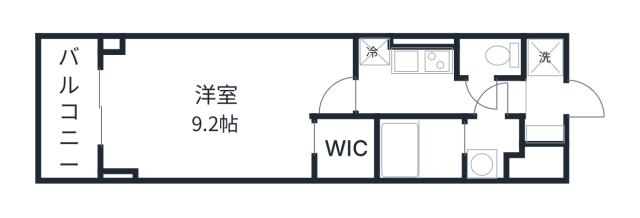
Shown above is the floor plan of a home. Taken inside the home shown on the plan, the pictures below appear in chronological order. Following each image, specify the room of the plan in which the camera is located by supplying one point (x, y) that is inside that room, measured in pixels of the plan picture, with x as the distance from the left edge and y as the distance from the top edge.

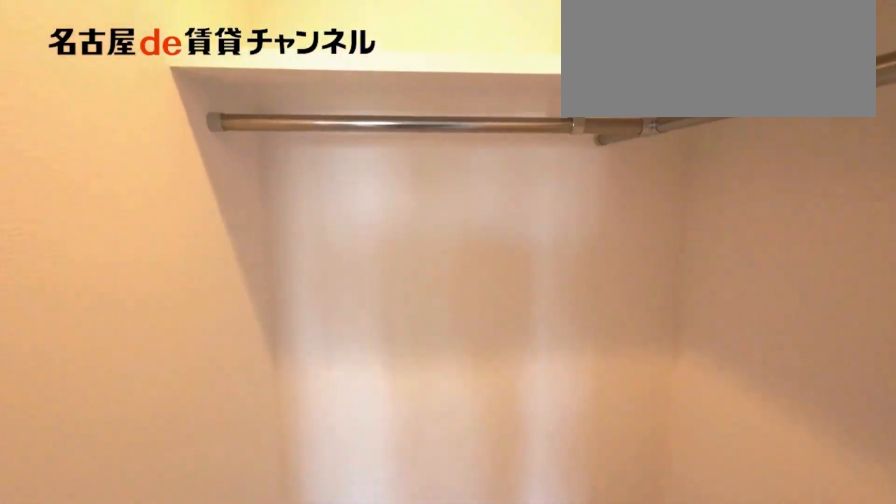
(345, 150)
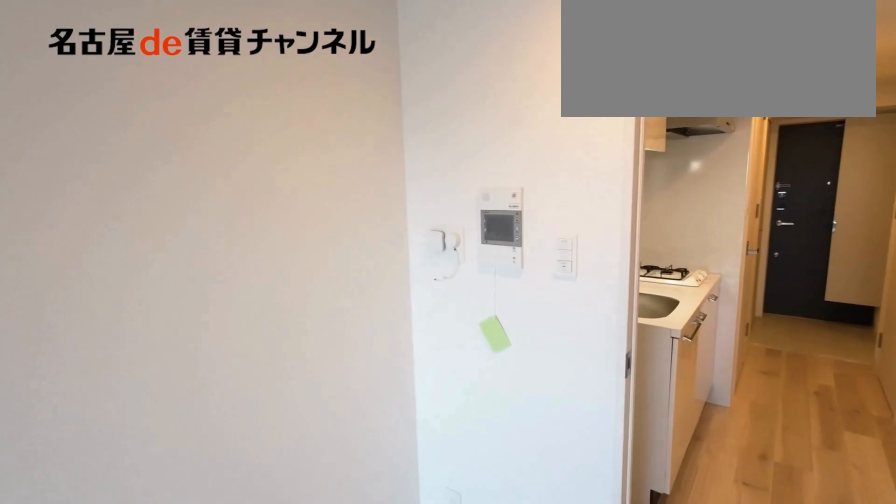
(221, 105)
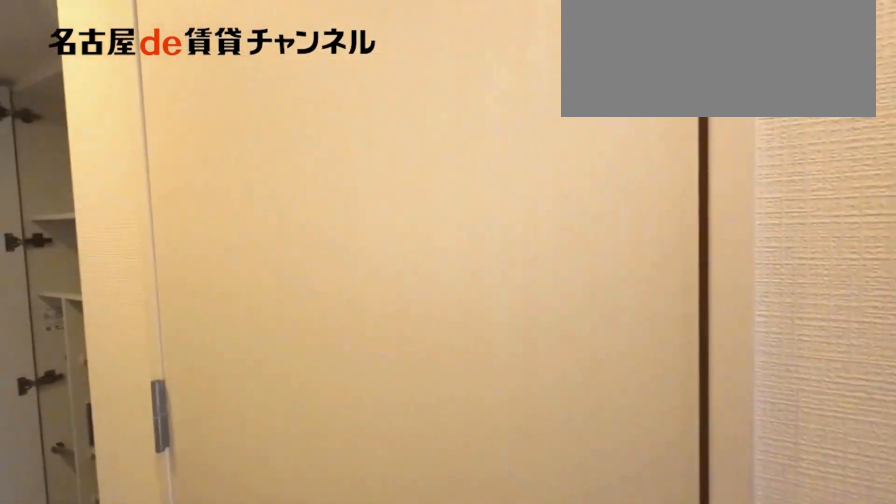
(436, 95)
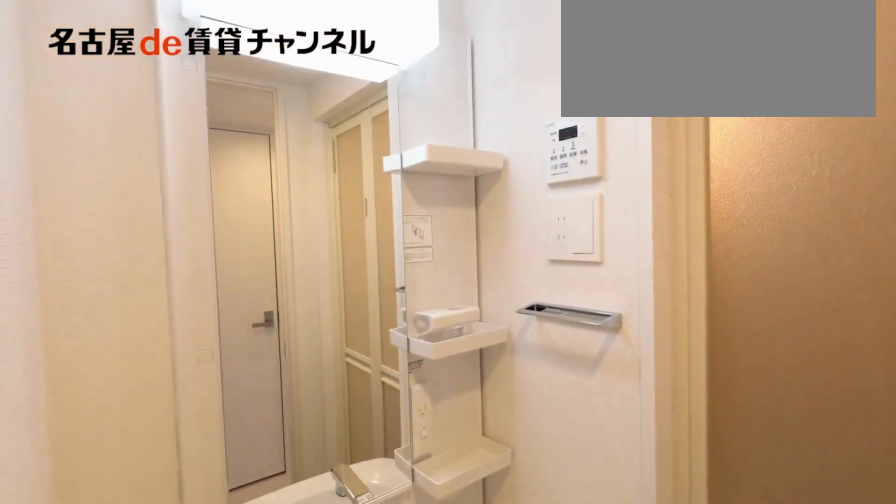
(491, 147)
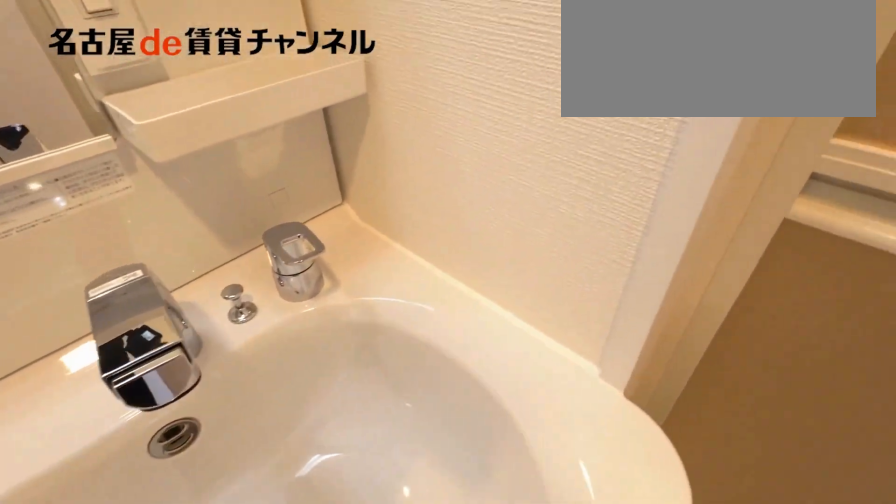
(491, 147)
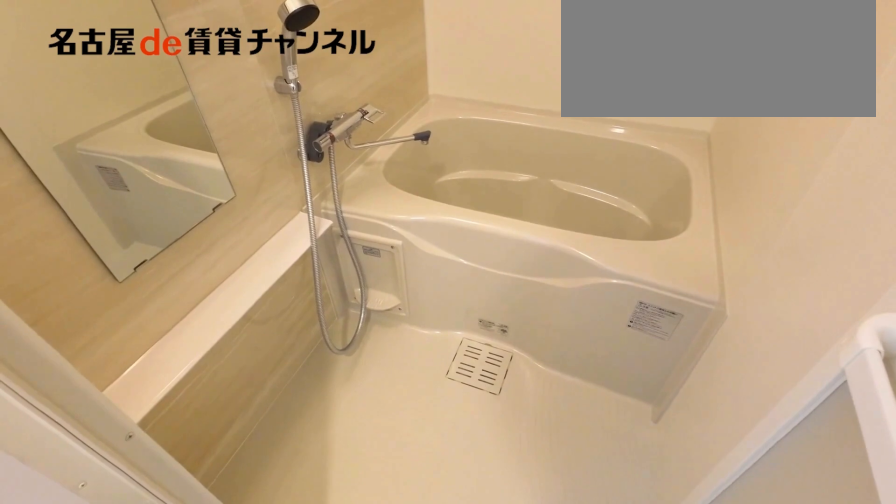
(420, 150)
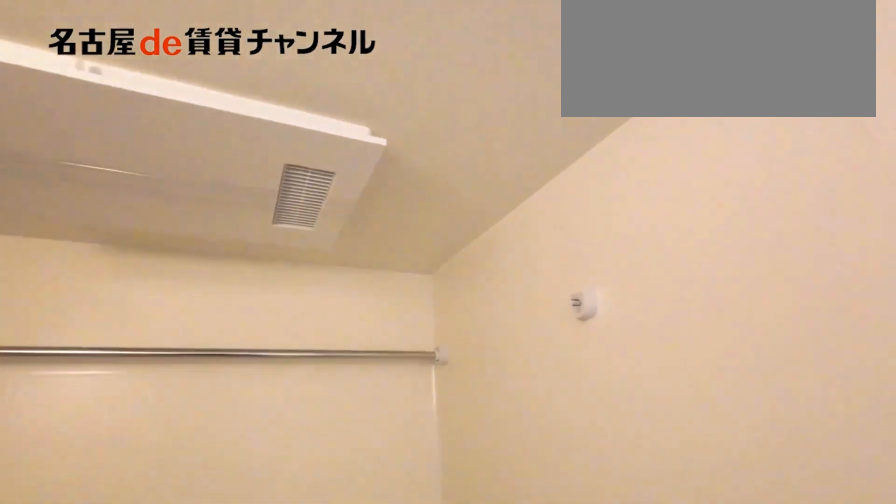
(420, 150)
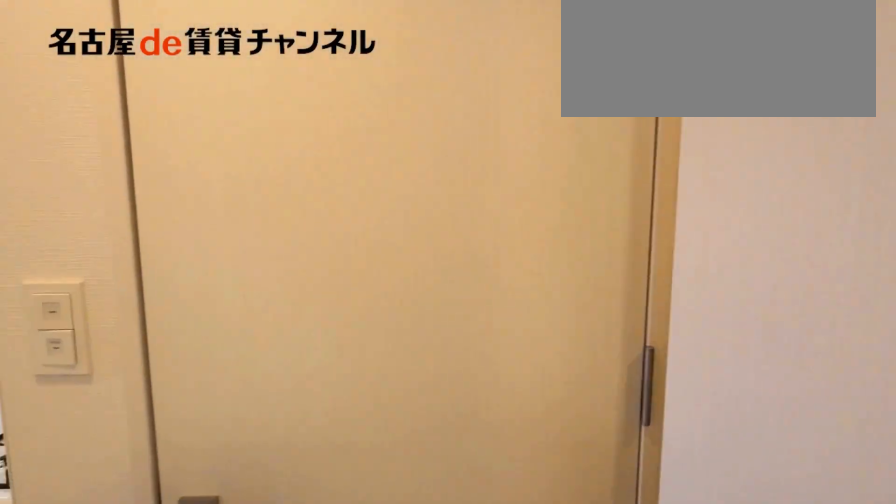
(437, 94)
